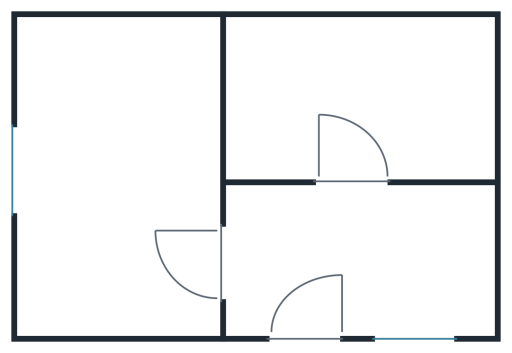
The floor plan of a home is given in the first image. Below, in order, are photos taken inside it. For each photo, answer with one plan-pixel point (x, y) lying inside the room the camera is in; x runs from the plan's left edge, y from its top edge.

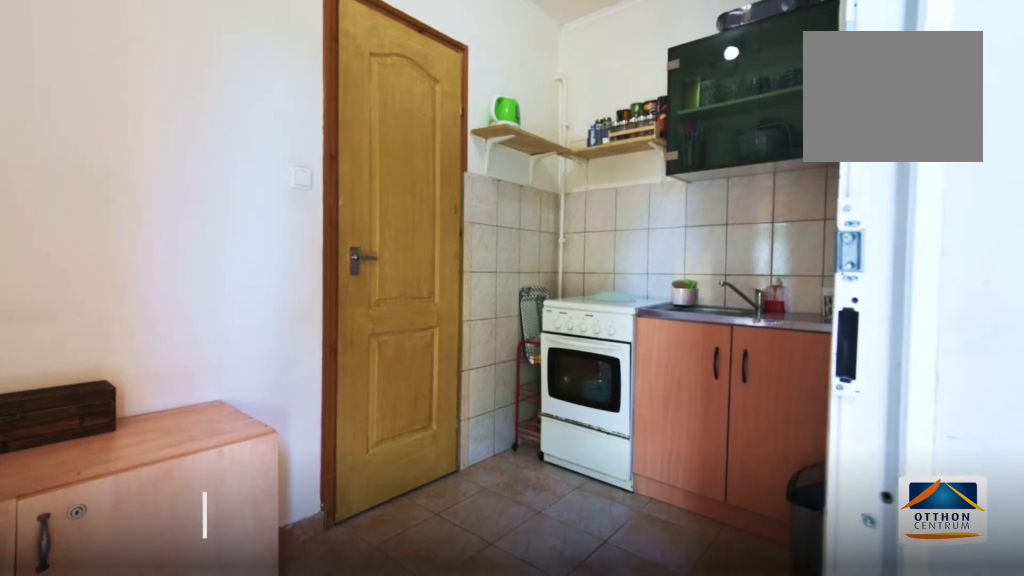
(359, 263)
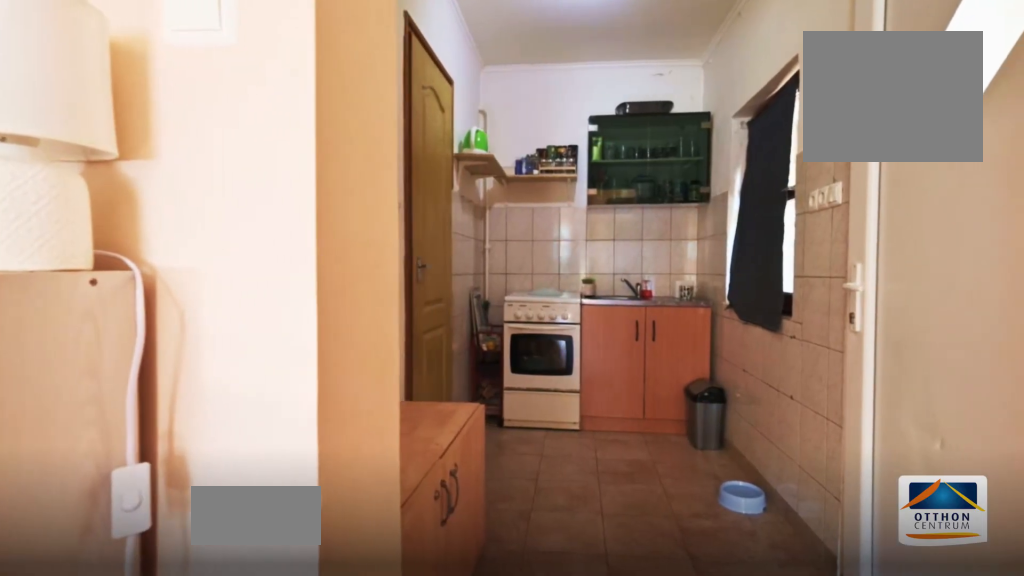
(359, 263)
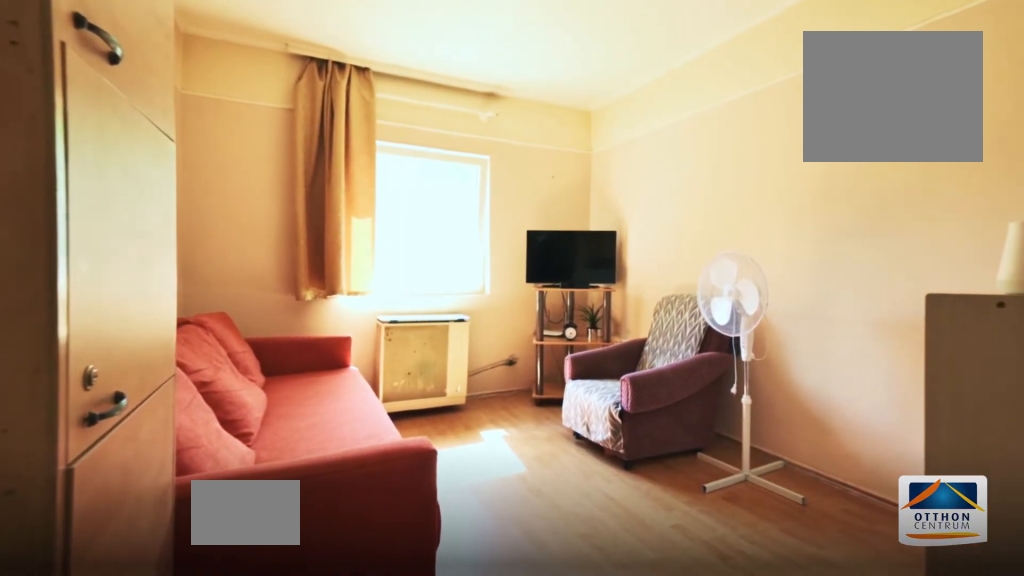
(115, 210)
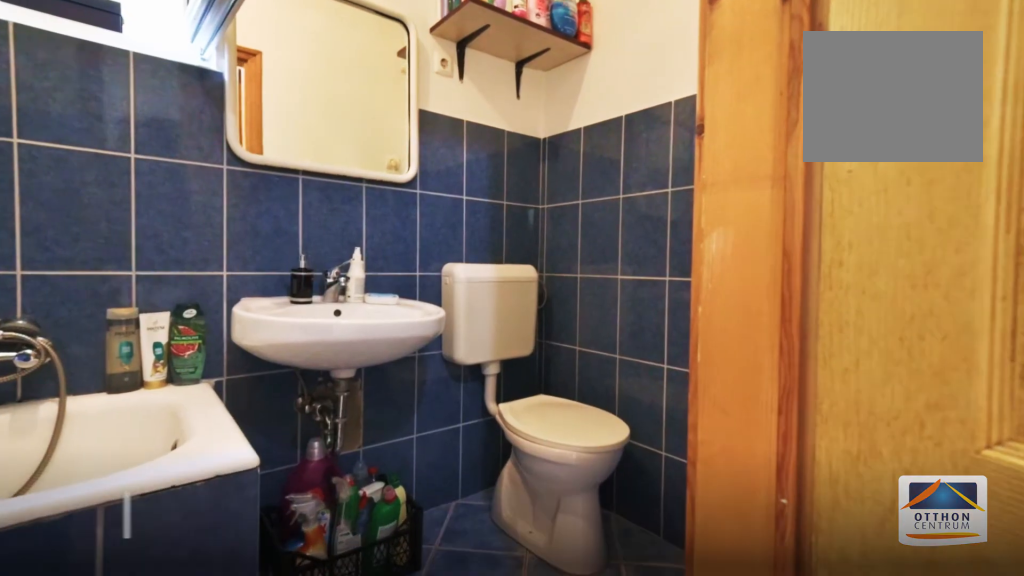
(393, 83)
